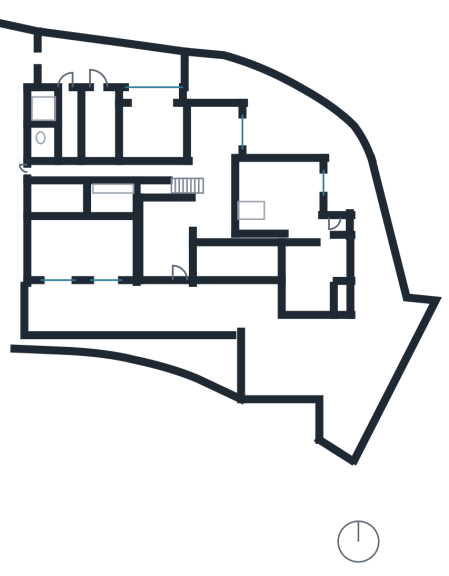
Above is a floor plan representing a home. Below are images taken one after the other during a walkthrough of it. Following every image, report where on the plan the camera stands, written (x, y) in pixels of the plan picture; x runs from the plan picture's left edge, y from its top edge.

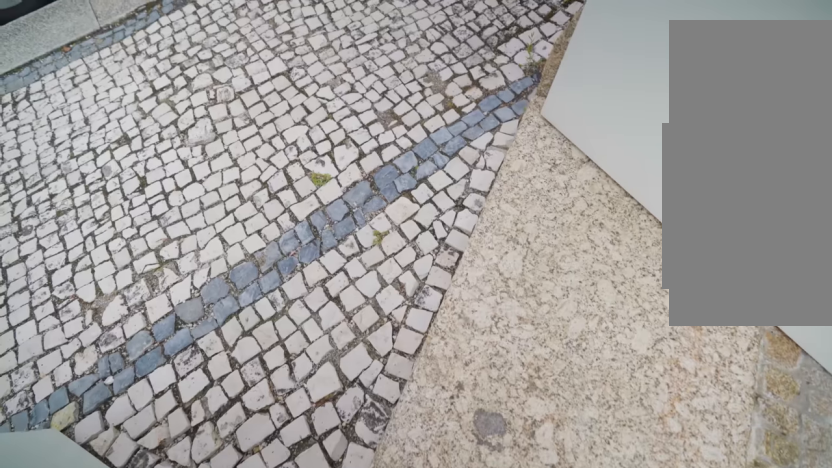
(257, 393)
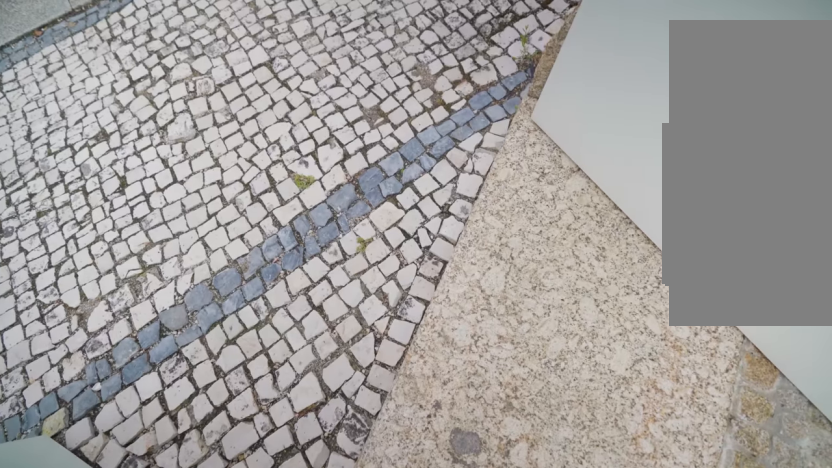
(258, 392)
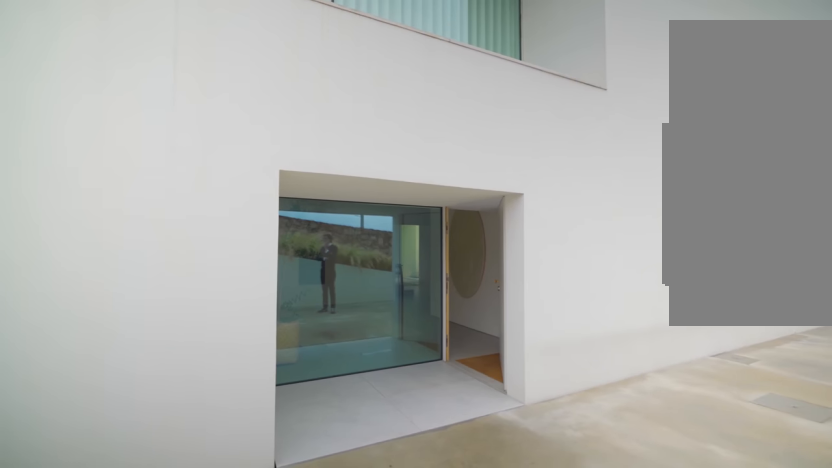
(143, 319)
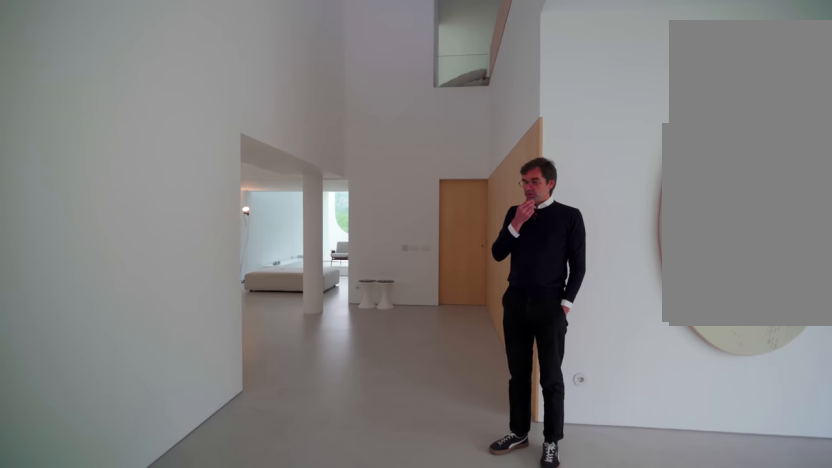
(151, 227)
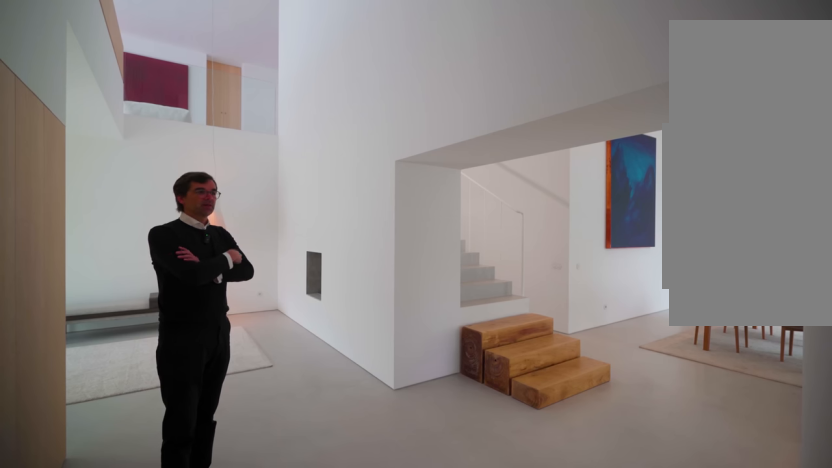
(224, 213)
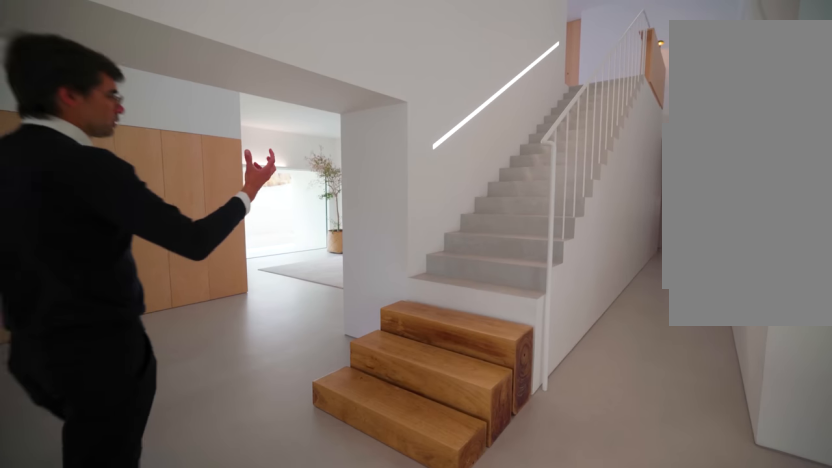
(229, 173)
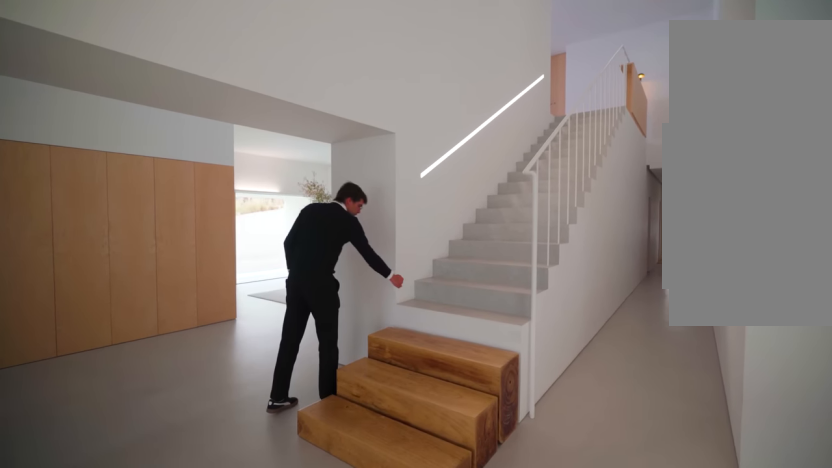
(229, 172)
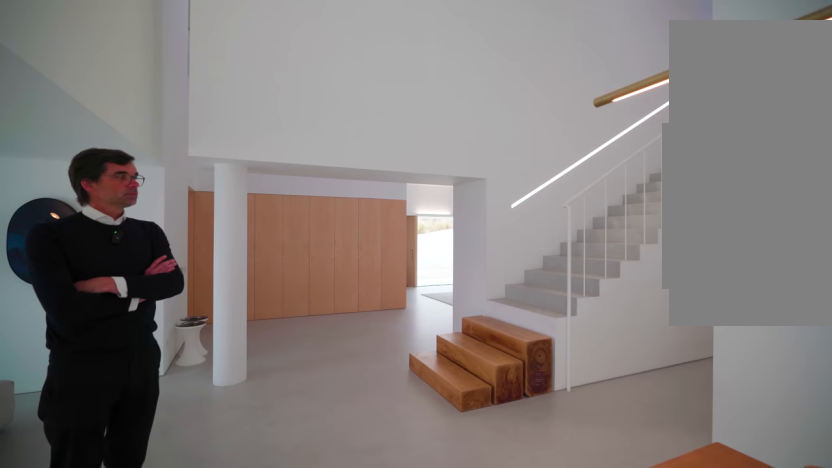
(222, 123)
